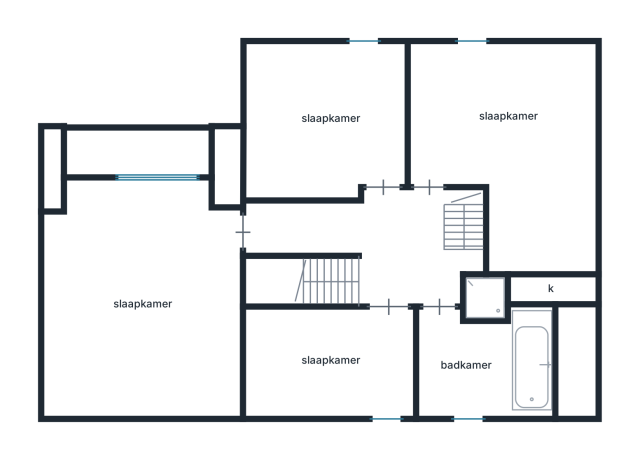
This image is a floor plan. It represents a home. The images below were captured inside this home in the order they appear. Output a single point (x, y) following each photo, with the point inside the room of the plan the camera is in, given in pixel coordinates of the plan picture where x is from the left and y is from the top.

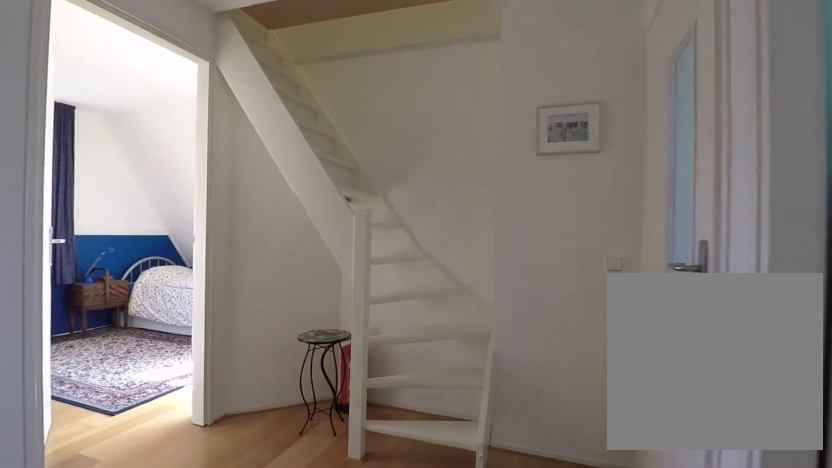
(376, 243)
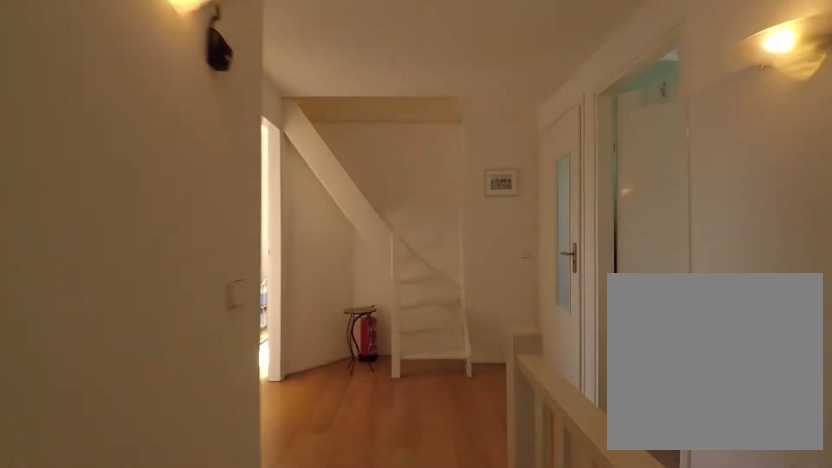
(376, 243)
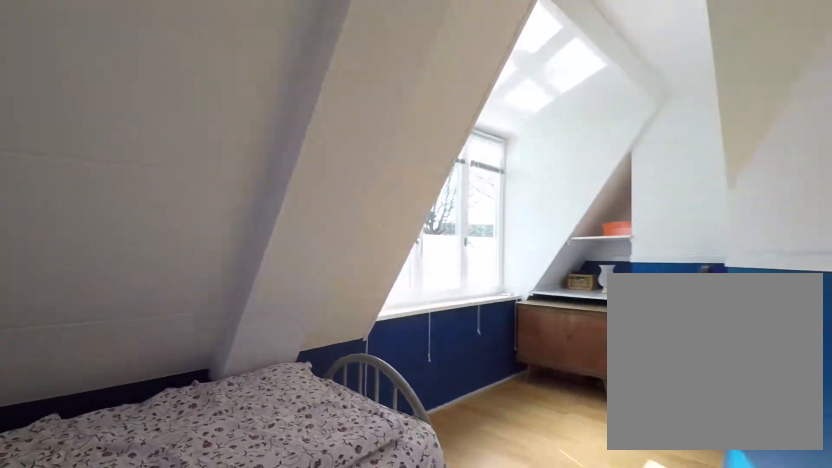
(501, 158)
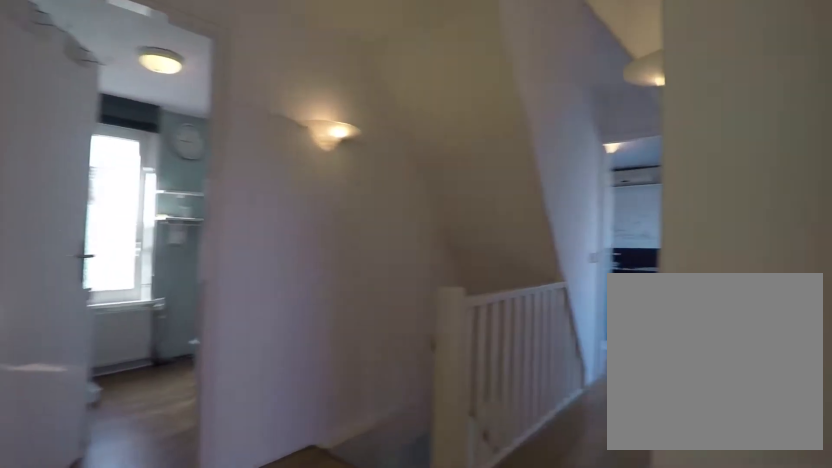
(376, 243)
